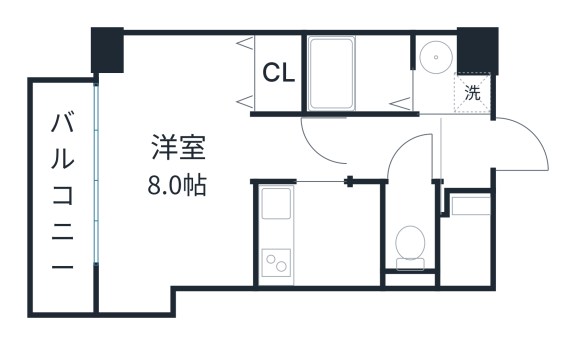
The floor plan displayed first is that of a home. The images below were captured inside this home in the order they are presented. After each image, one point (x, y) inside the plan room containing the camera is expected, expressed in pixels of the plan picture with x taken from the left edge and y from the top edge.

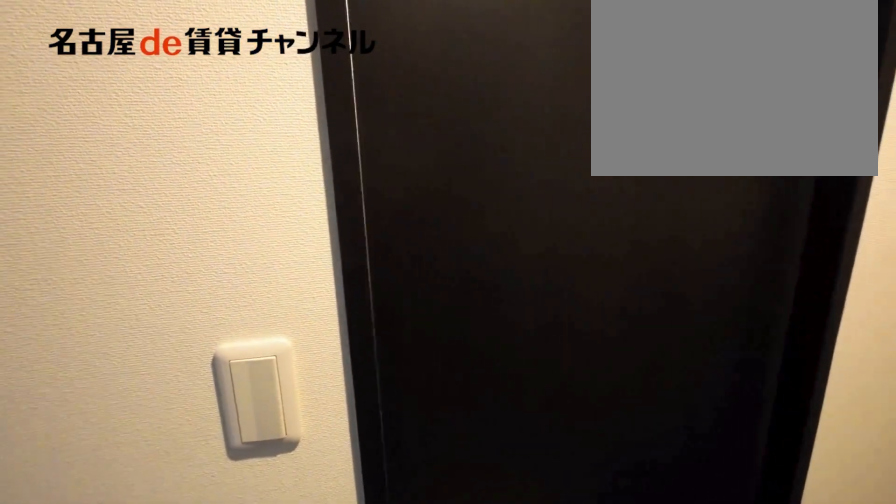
(396, 148)
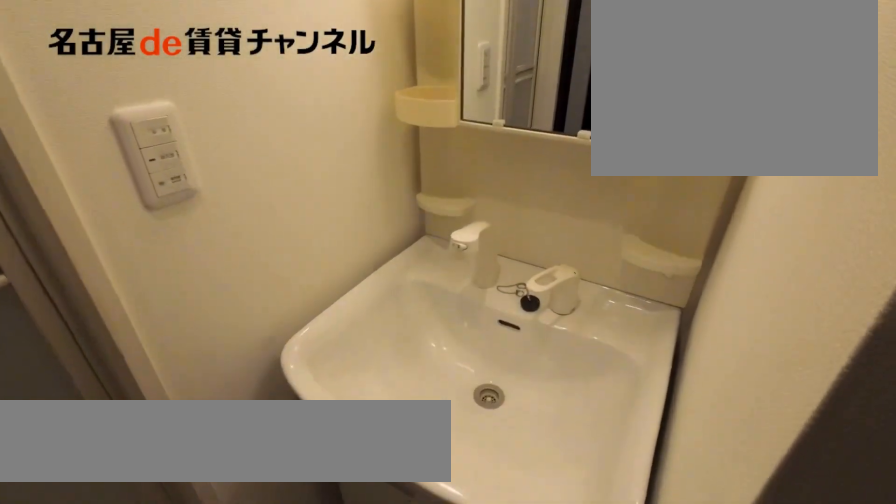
(448, 78)
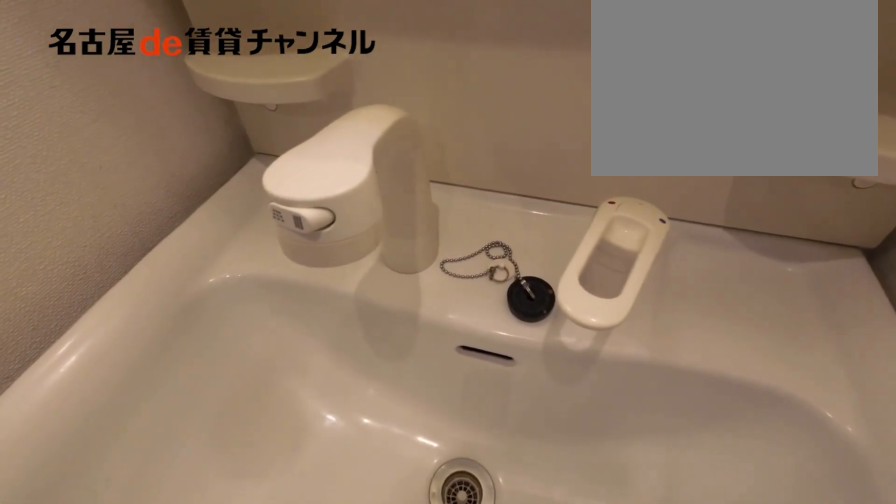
(448, 78)
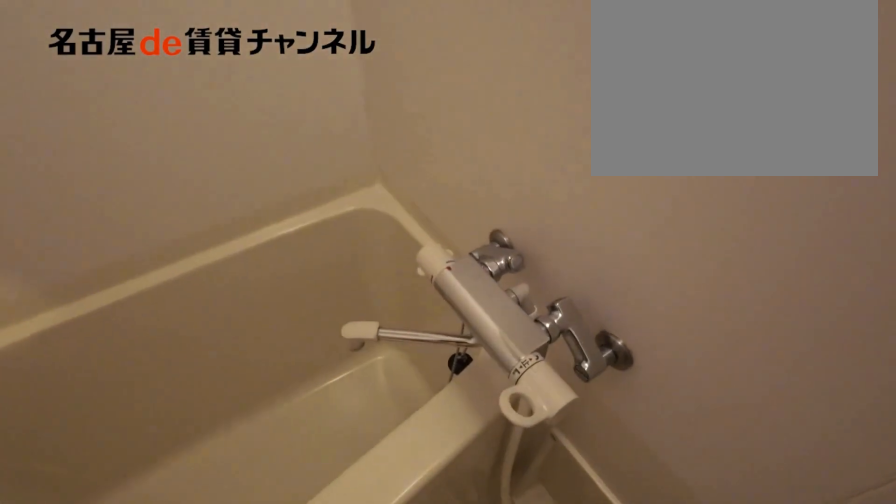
(359, 73)
